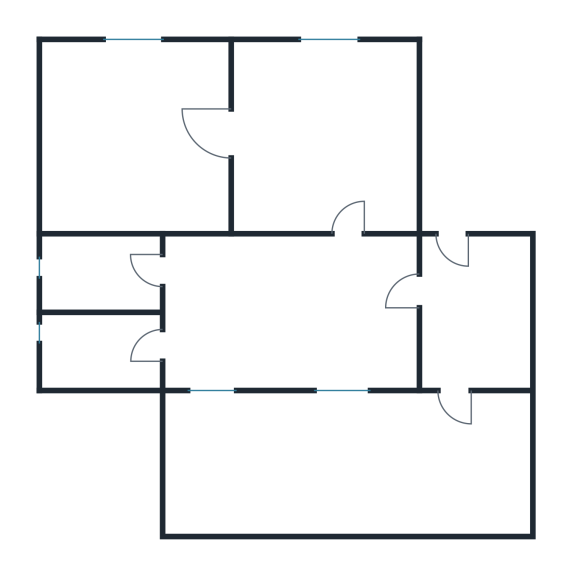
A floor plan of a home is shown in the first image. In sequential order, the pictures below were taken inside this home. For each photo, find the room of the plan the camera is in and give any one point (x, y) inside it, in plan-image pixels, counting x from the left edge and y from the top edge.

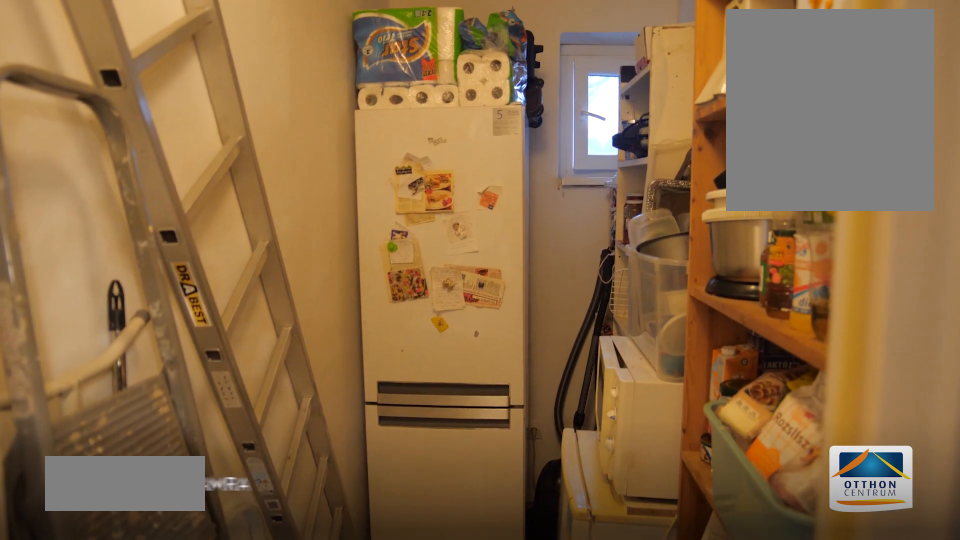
(103, 355)
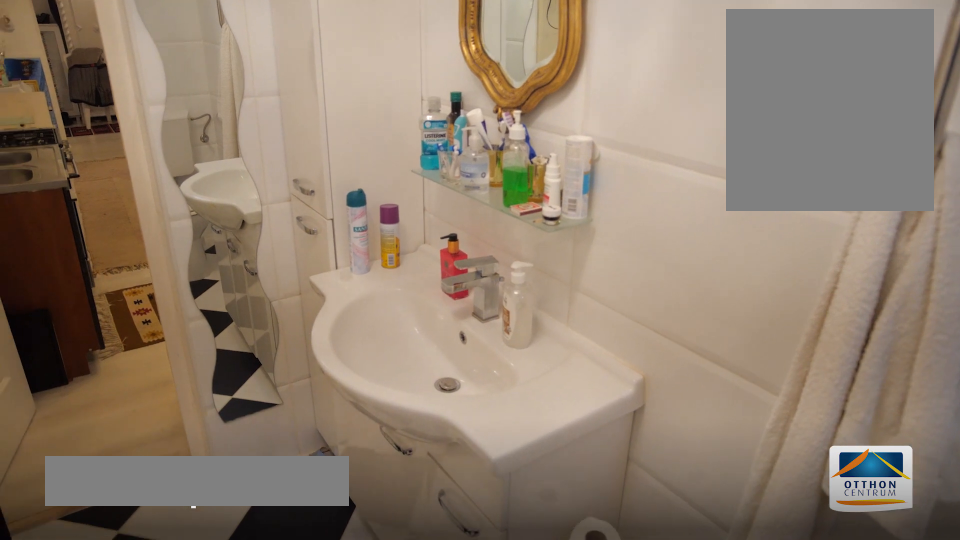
(103, 273)
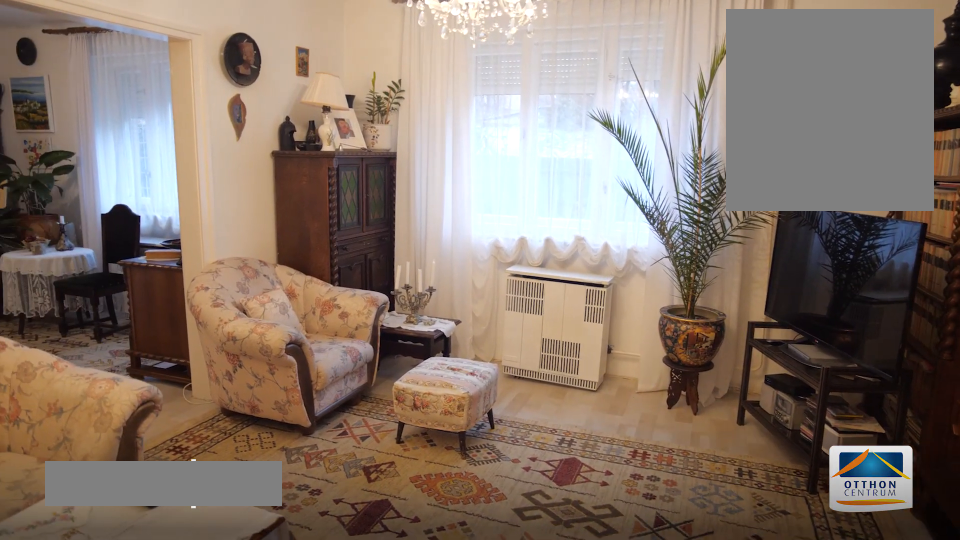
(328, 135)
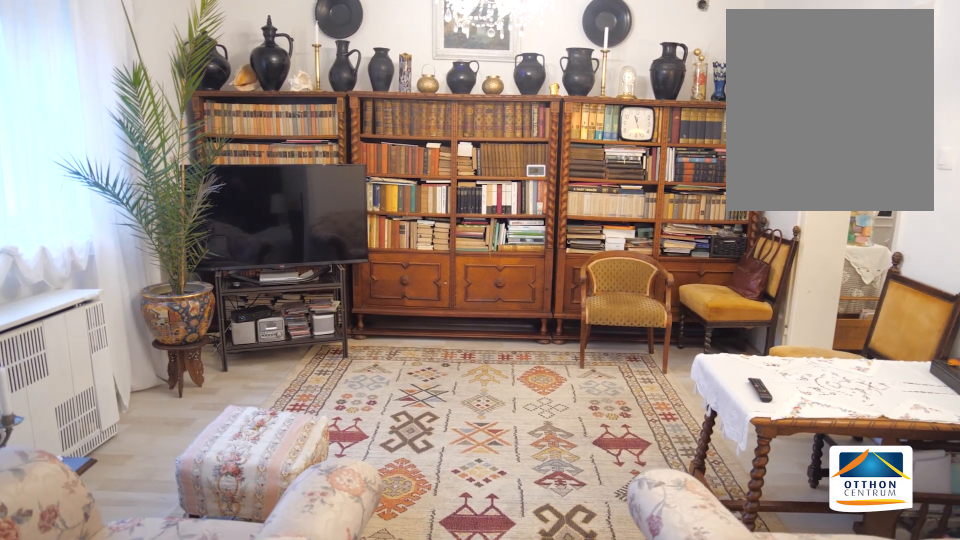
(328, 135)
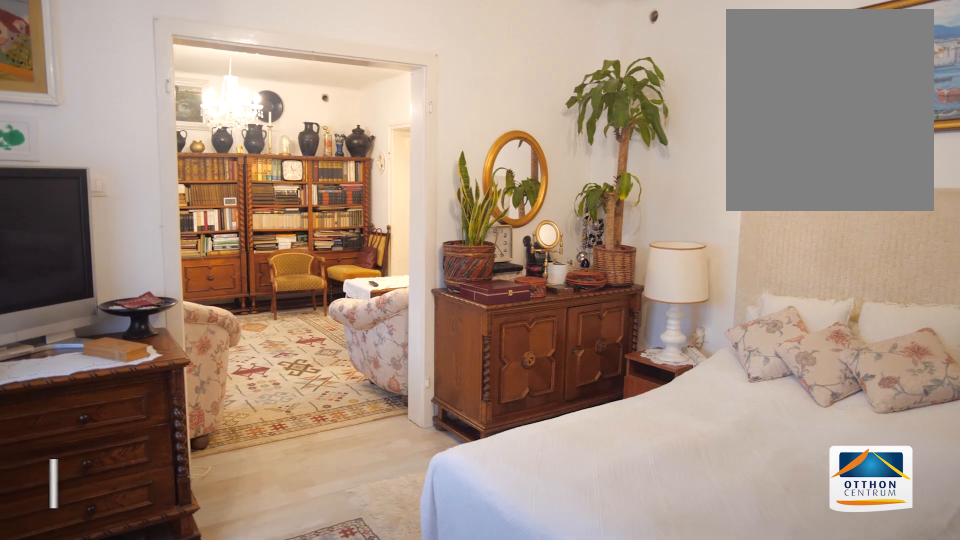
(134, 139)
